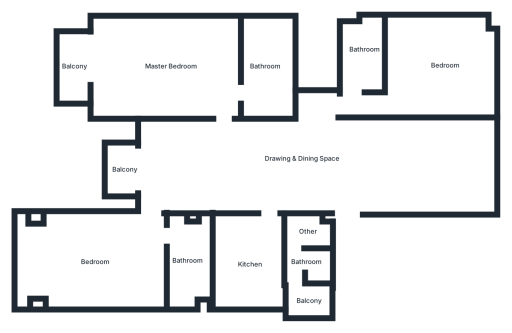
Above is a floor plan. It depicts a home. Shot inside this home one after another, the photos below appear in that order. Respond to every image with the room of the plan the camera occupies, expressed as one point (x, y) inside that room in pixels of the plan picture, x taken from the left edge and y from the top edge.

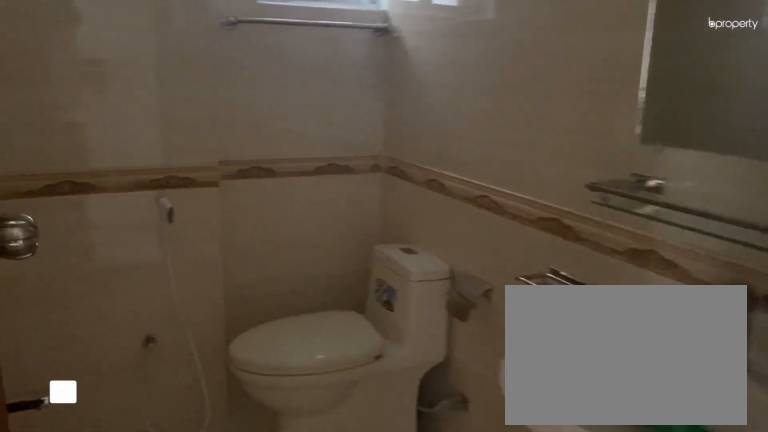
(362, 60)
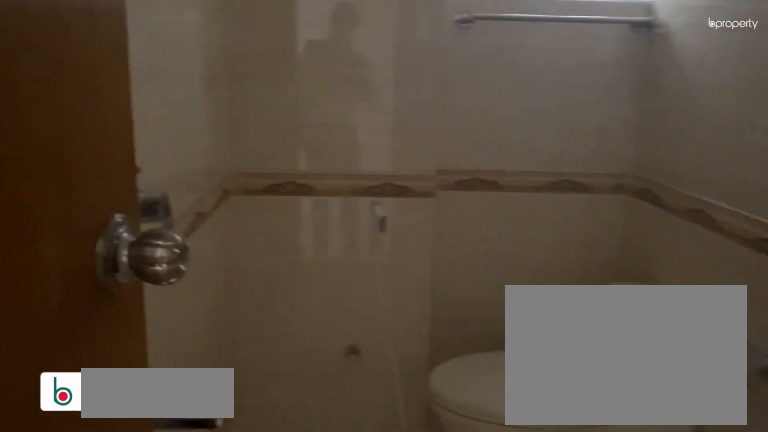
(362, 60)
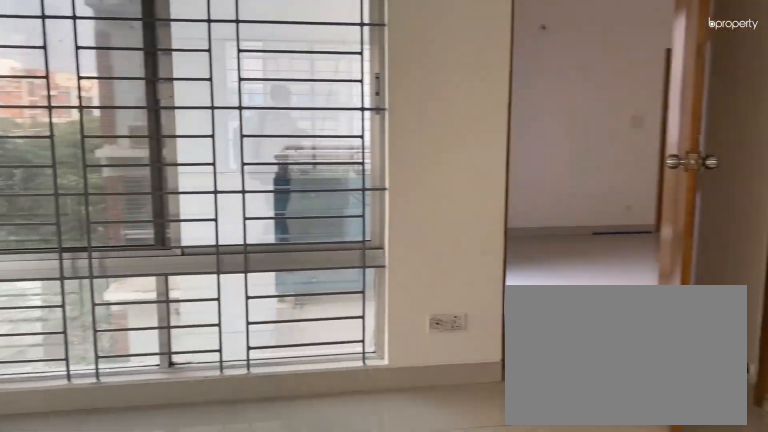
(100, 269)
